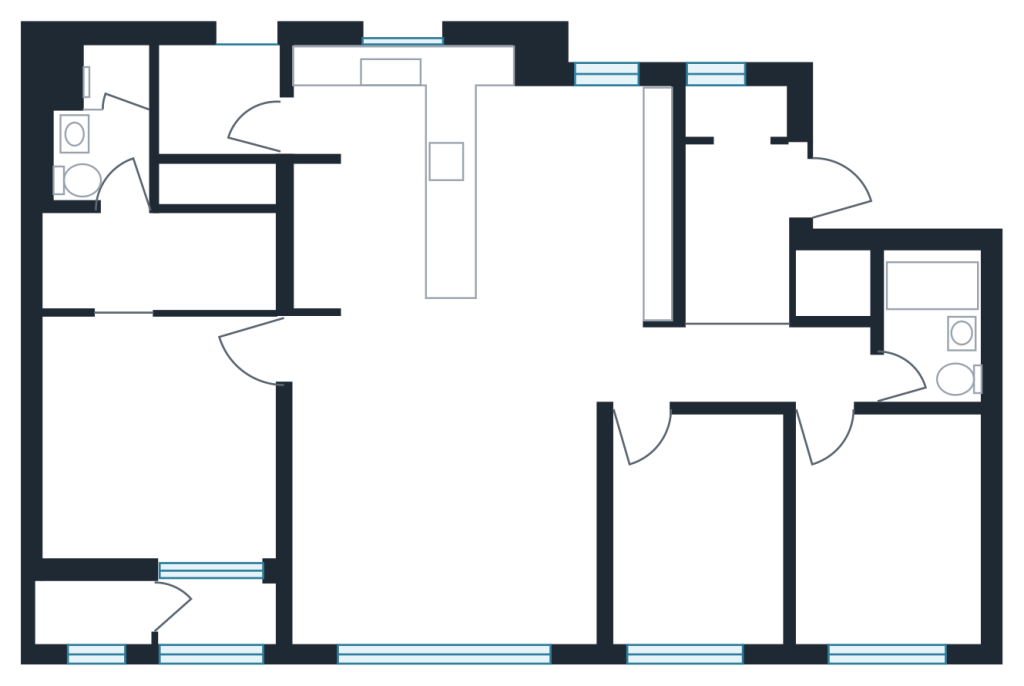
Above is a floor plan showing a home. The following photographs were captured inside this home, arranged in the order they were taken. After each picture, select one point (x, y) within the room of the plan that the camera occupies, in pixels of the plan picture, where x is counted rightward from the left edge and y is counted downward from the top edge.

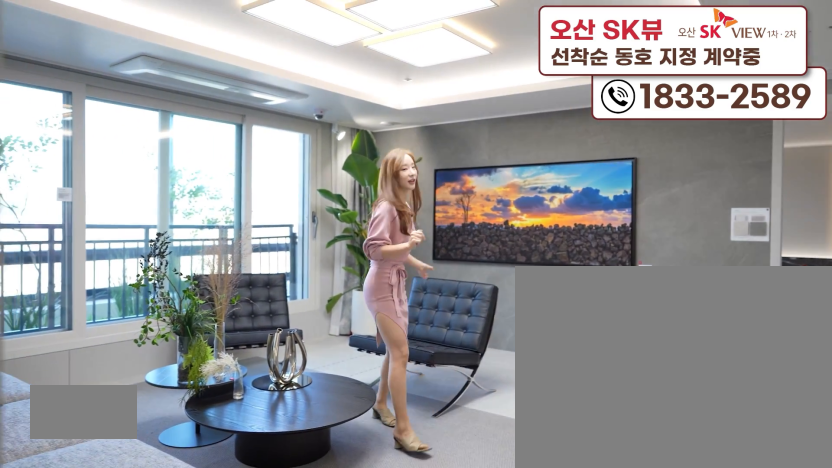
(449, 565)
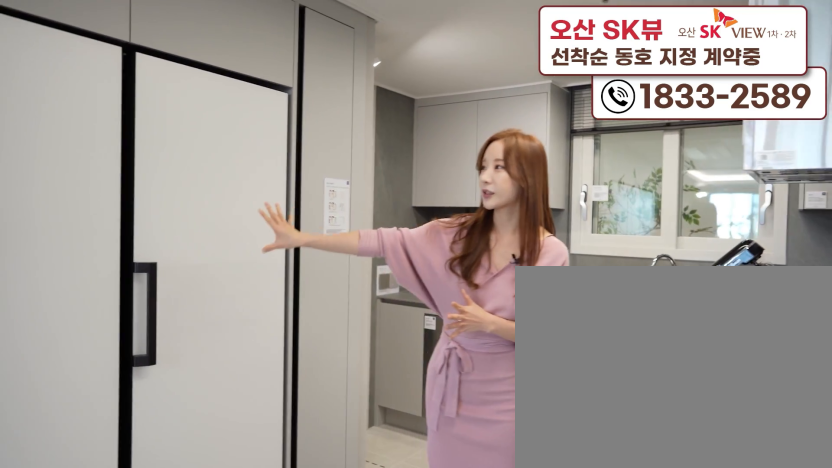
(408, 324)
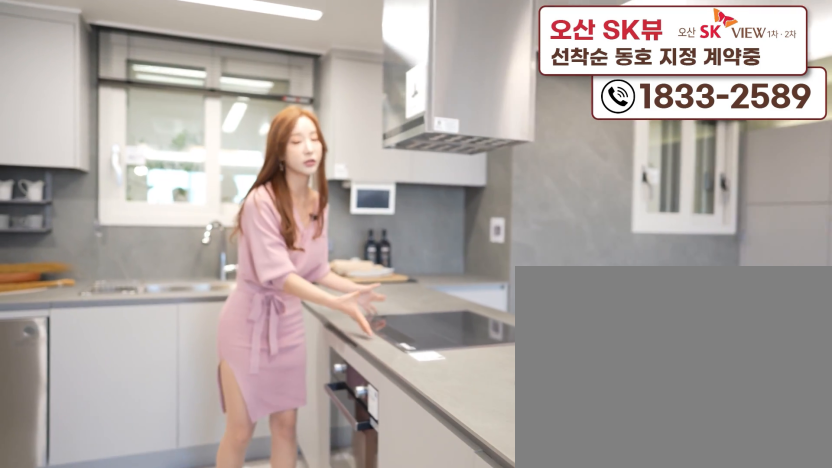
(408, 324)
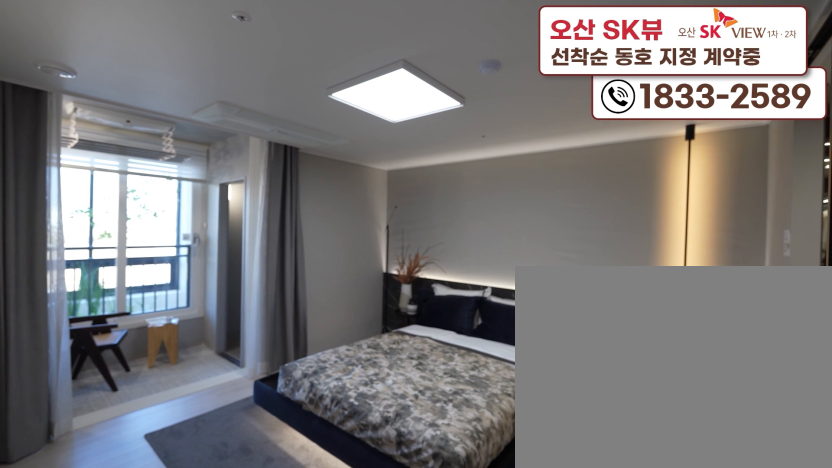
(163, 509)
